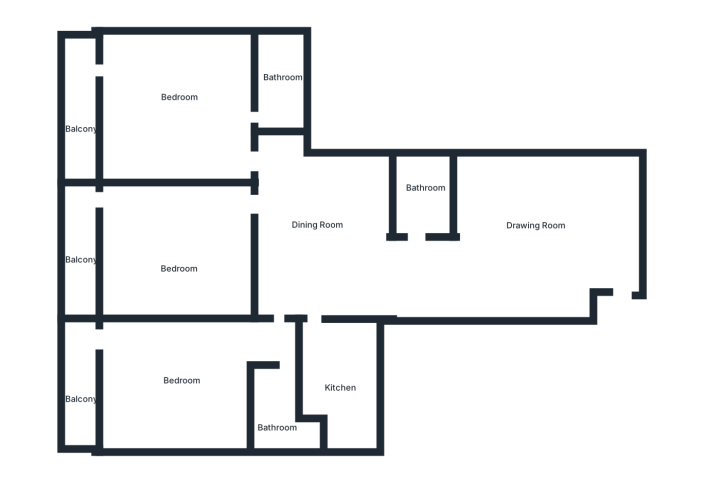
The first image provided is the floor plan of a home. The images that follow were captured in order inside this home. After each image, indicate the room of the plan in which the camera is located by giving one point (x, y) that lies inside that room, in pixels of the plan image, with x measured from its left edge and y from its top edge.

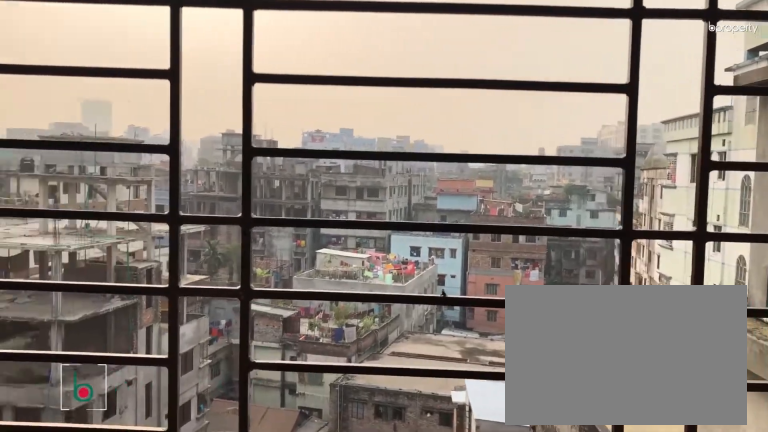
(84, 102)
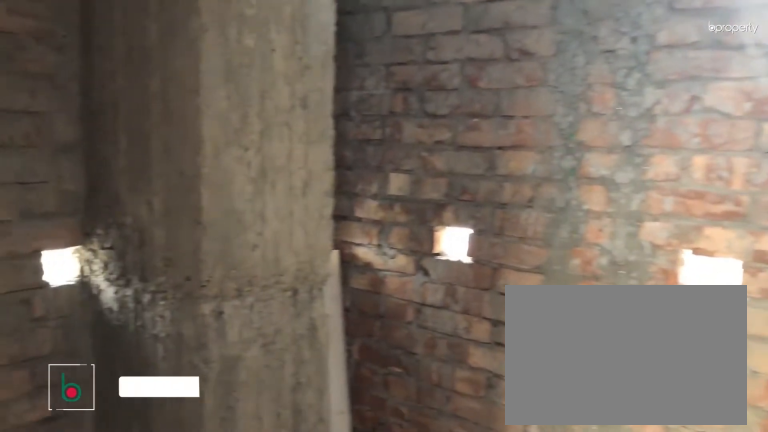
(278, 80)
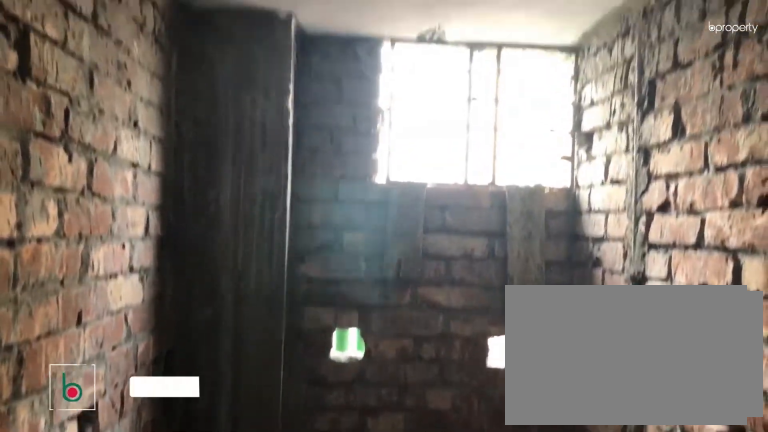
(430, 210)
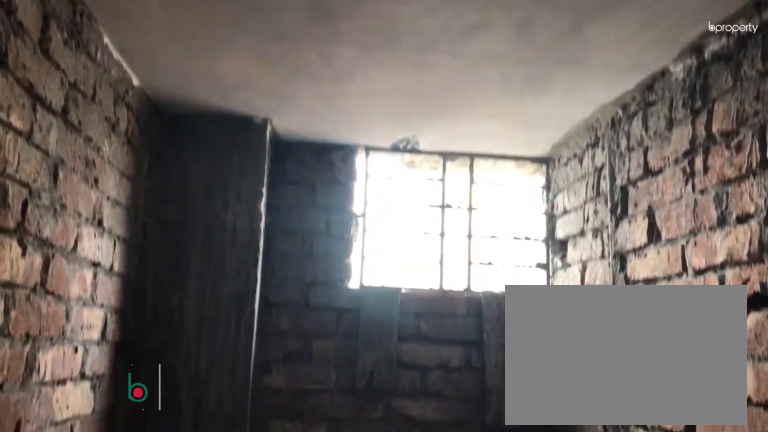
(430, 210)
